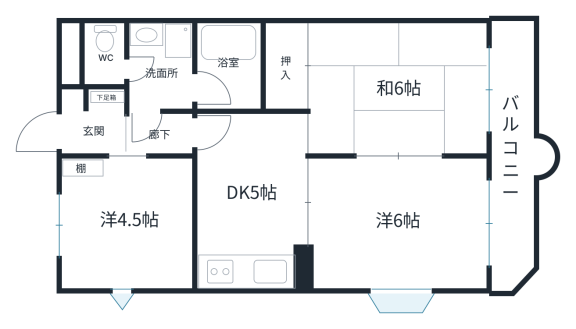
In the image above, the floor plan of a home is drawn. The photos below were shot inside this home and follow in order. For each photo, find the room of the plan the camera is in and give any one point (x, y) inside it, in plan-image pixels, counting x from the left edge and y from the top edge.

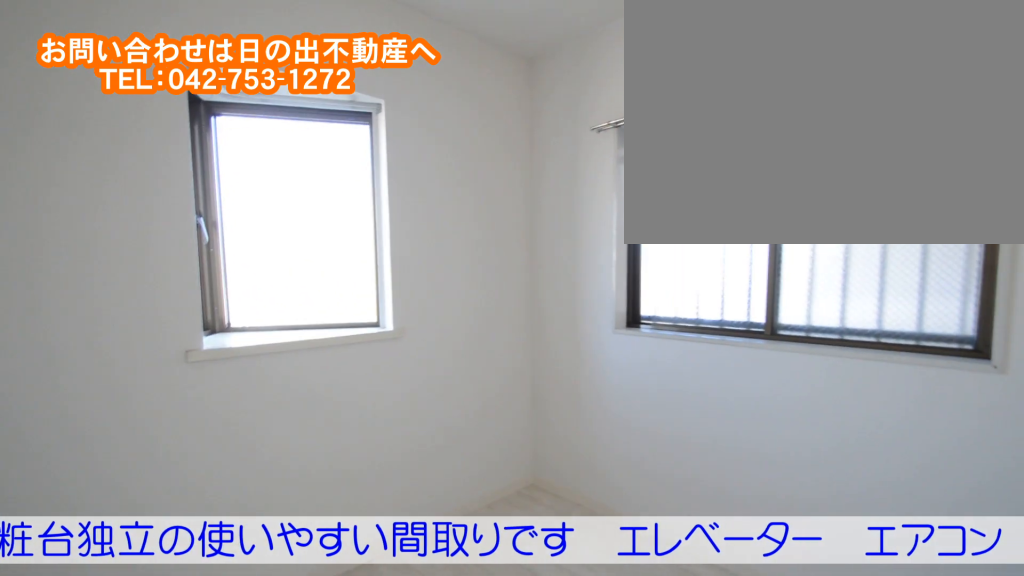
(128, 248)
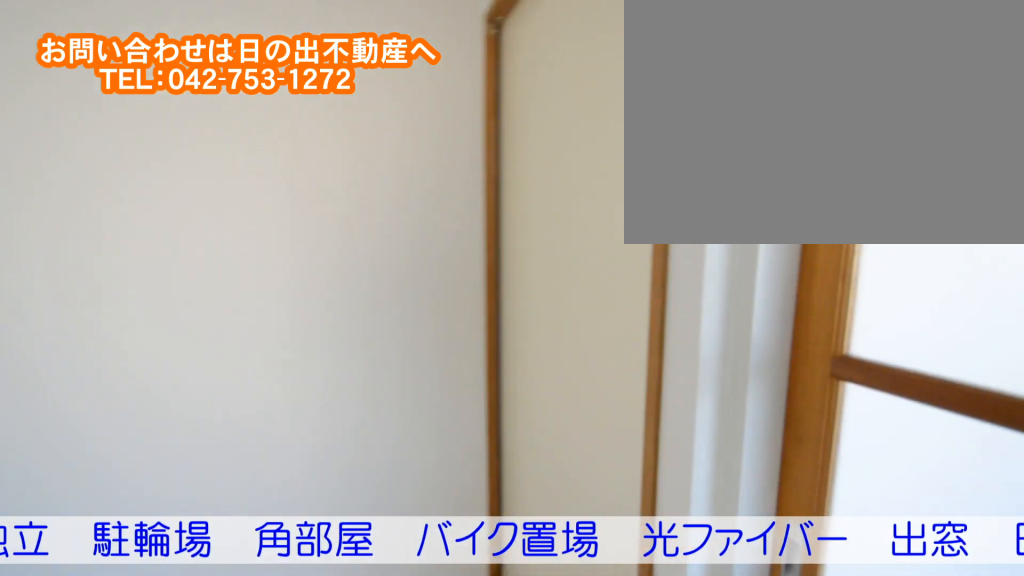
(258, 218)
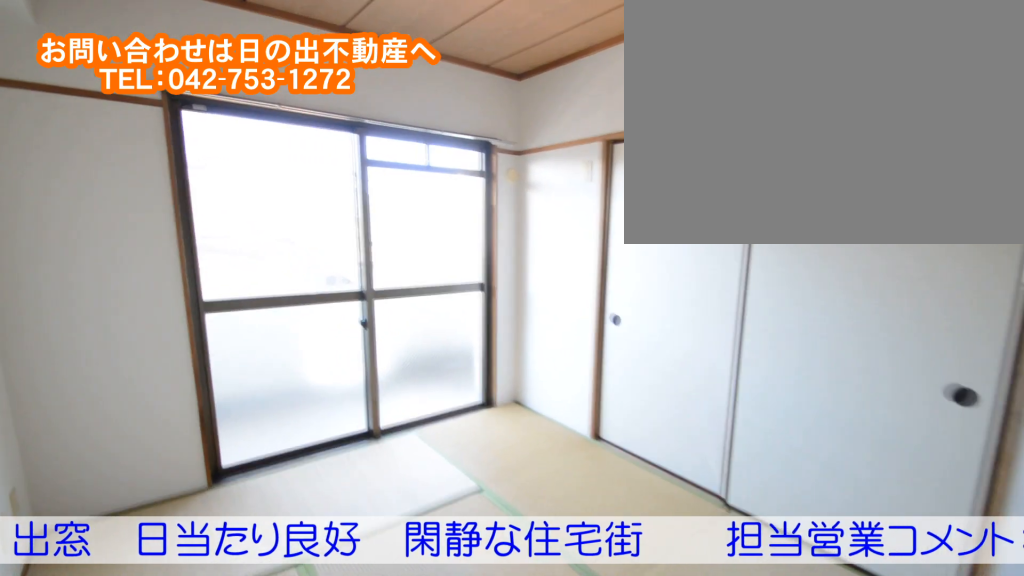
(394, 113)
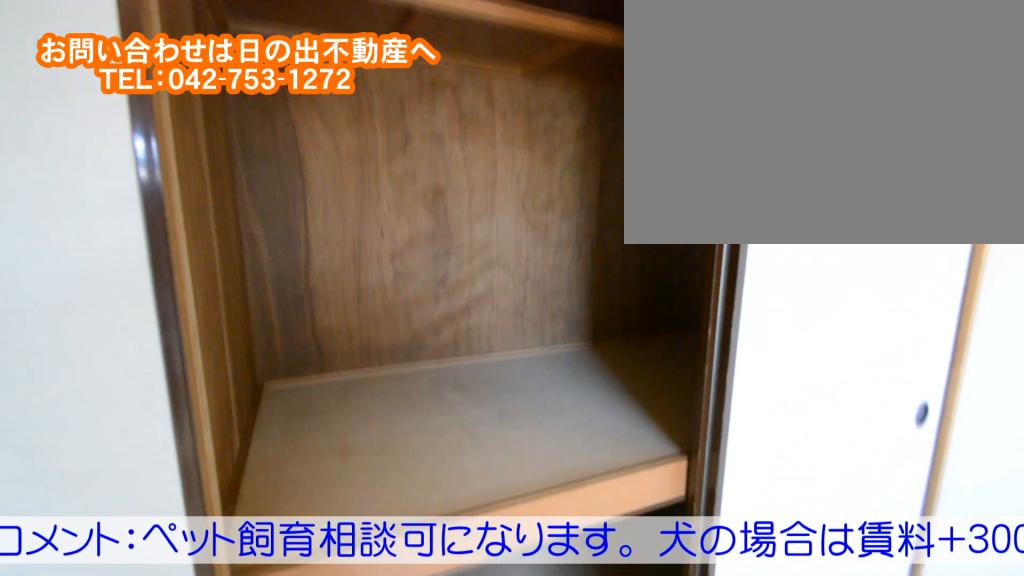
(394, 113)
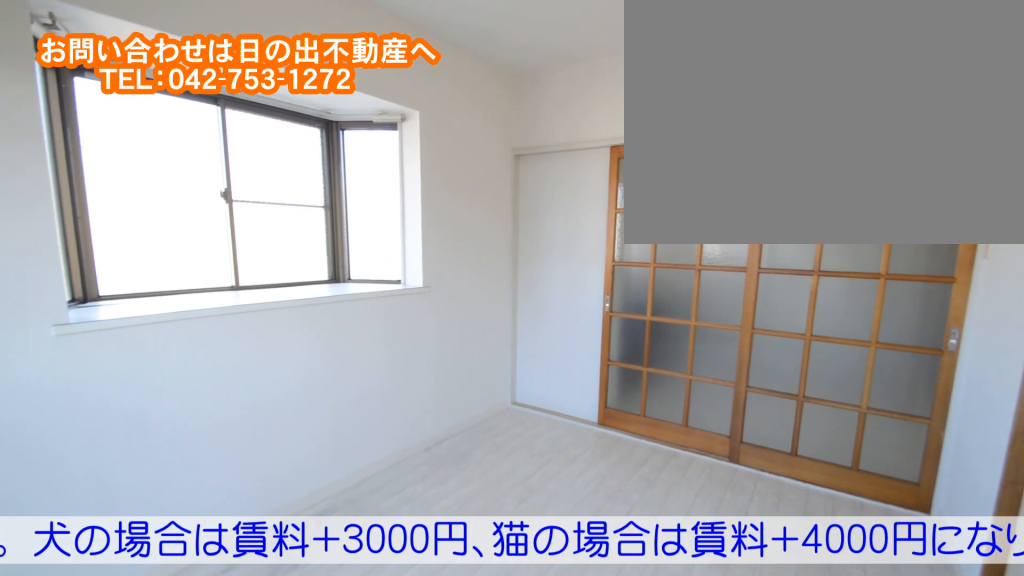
(403, 239)
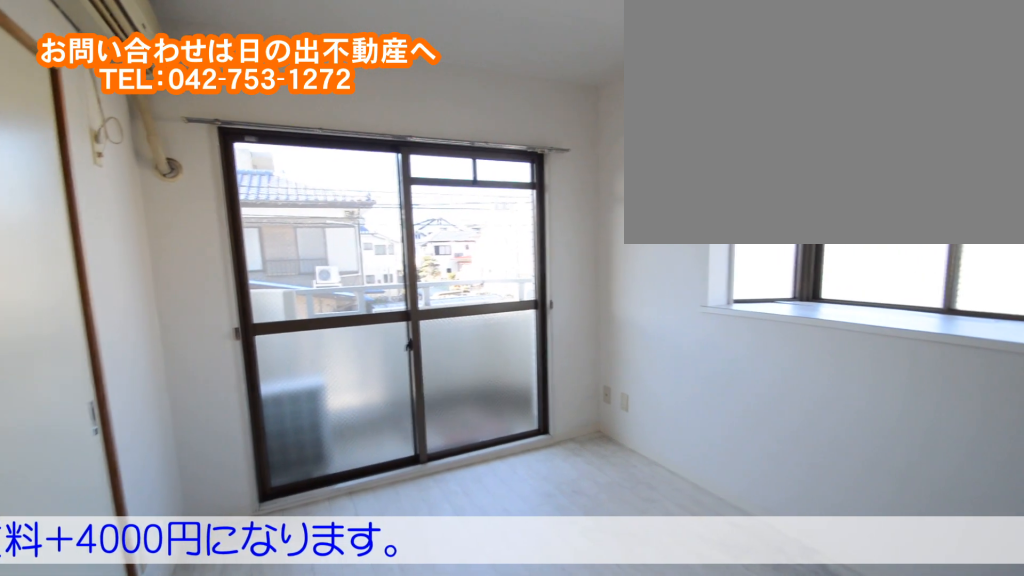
(403, 239)
